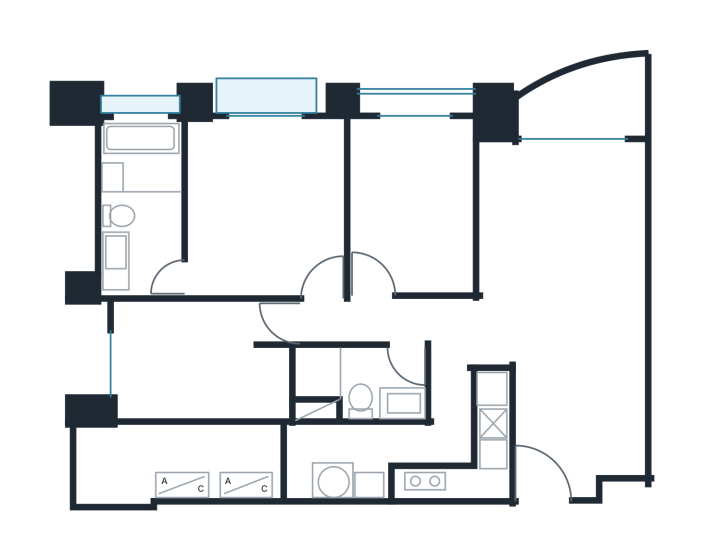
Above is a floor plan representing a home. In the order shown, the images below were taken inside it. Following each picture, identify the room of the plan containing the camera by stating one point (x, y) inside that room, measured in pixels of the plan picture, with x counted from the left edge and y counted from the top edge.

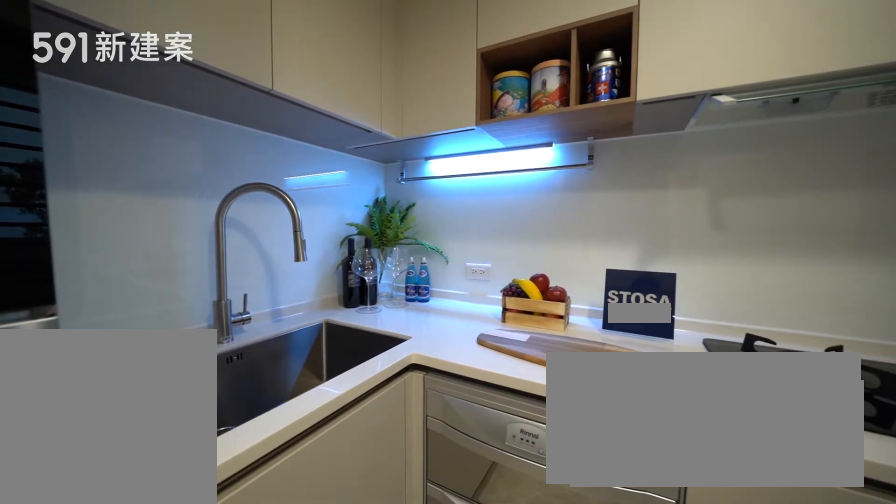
(446, 462)
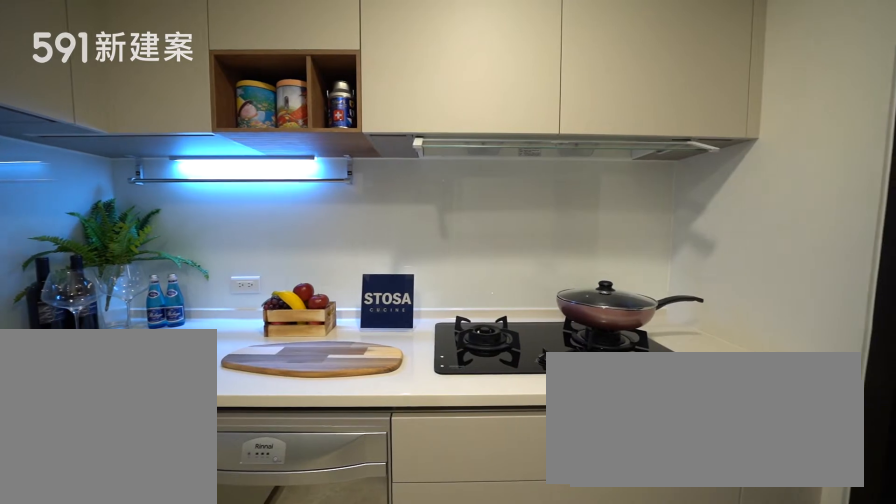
(446, 462)
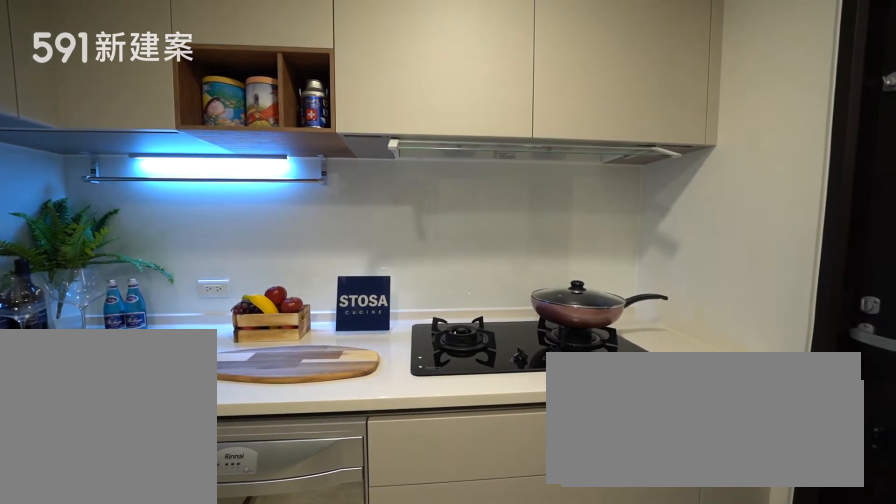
(446, 462)
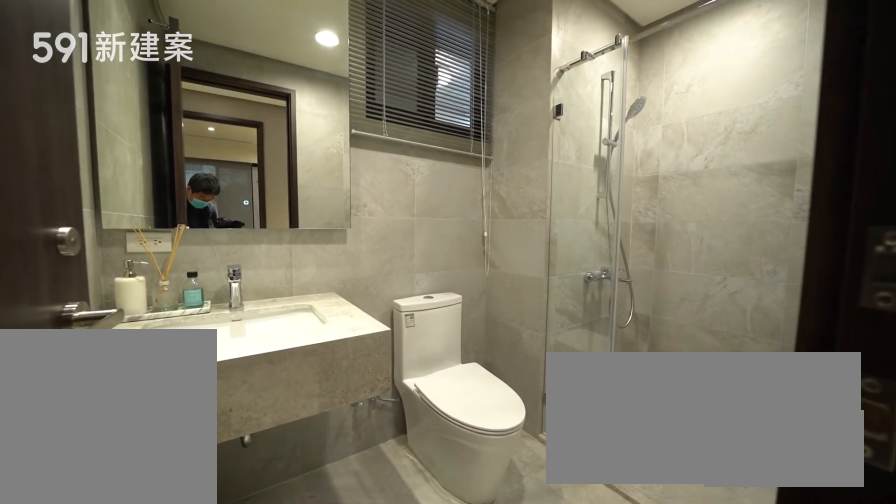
(360, 382)
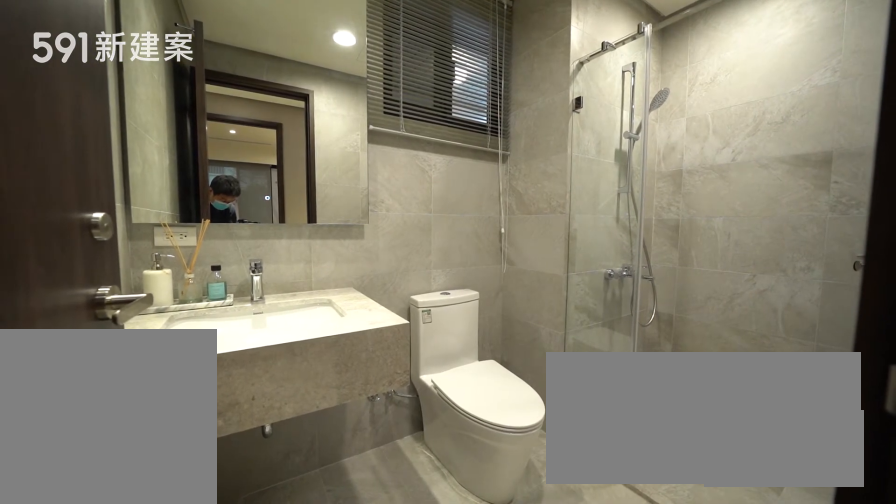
(360, 382)
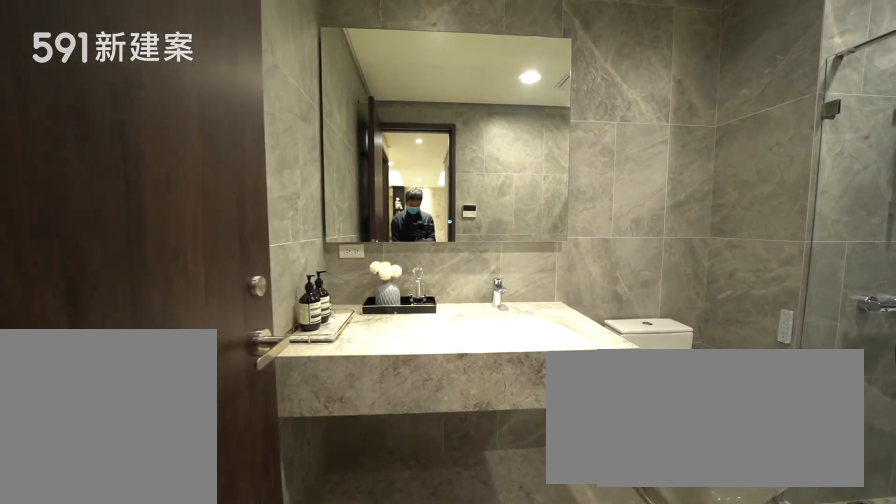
(143, 203)
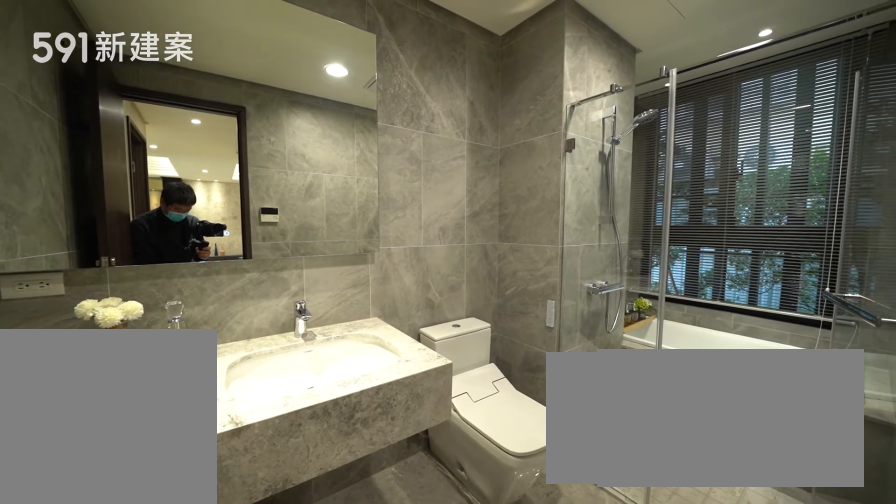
(143, 203)
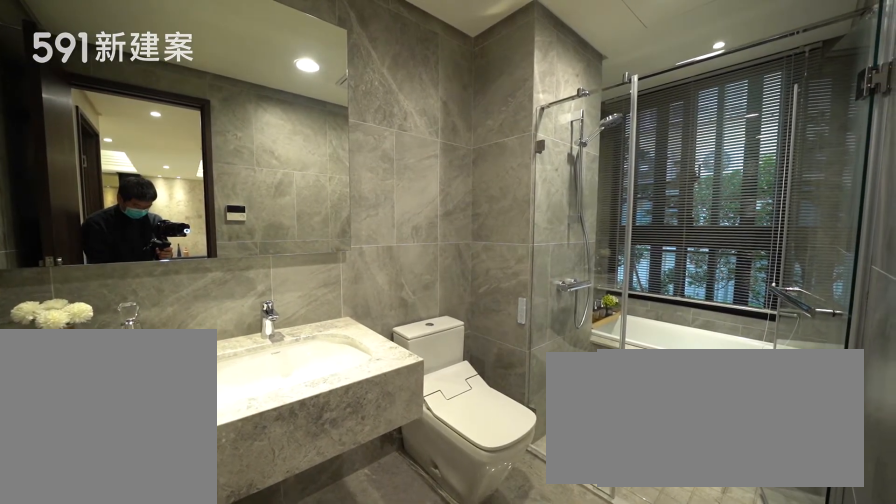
(143, 203)
